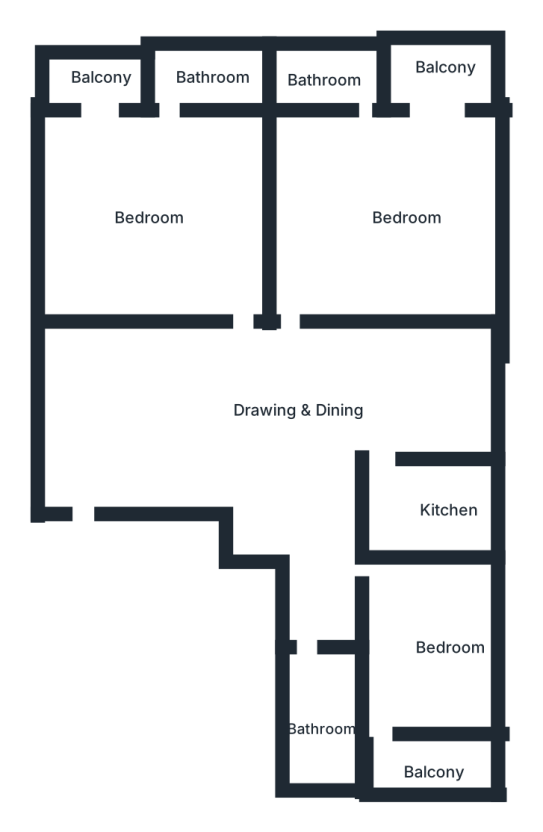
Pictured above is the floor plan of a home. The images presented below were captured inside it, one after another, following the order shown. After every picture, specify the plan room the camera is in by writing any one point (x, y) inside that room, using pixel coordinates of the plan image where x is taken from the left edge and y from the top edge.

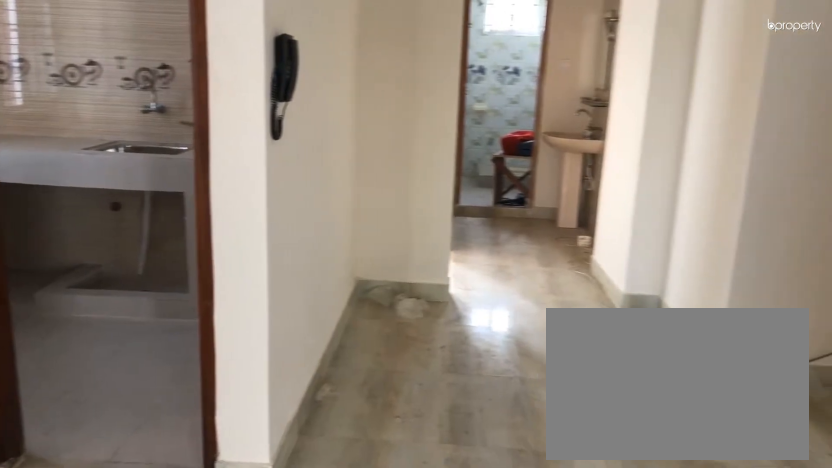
(256, 419)
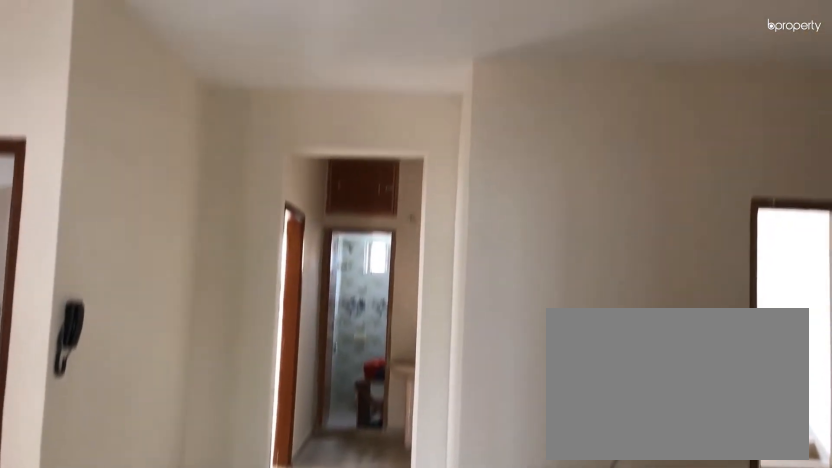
(256, 419)
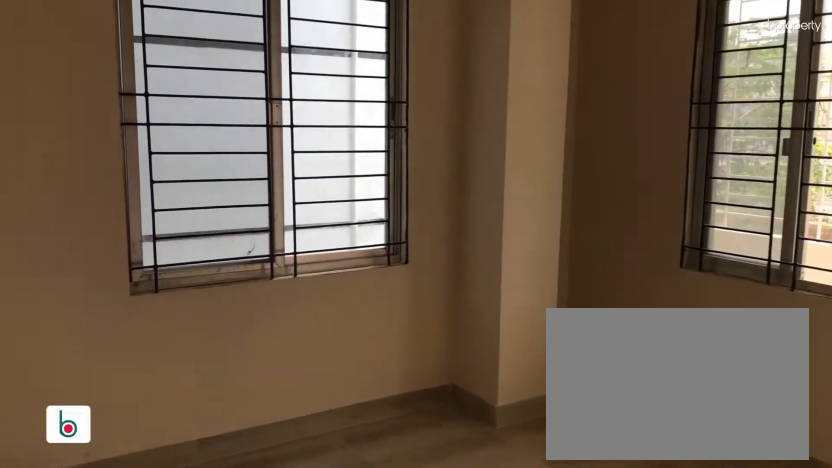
(448, 647)
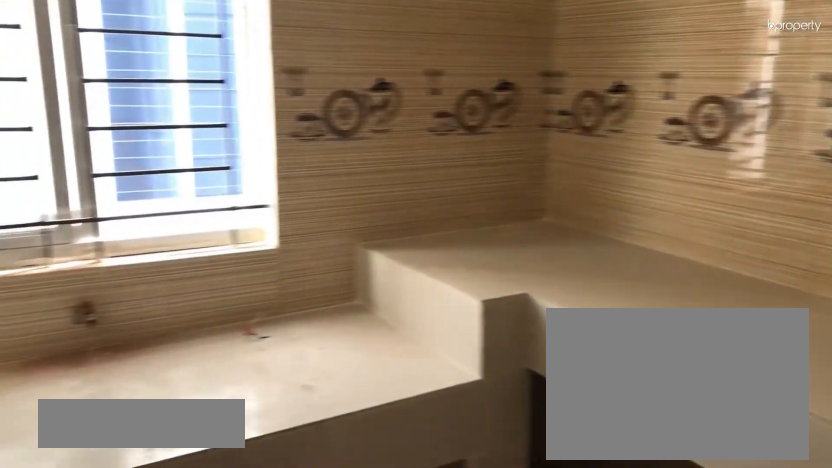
(445, 523)
